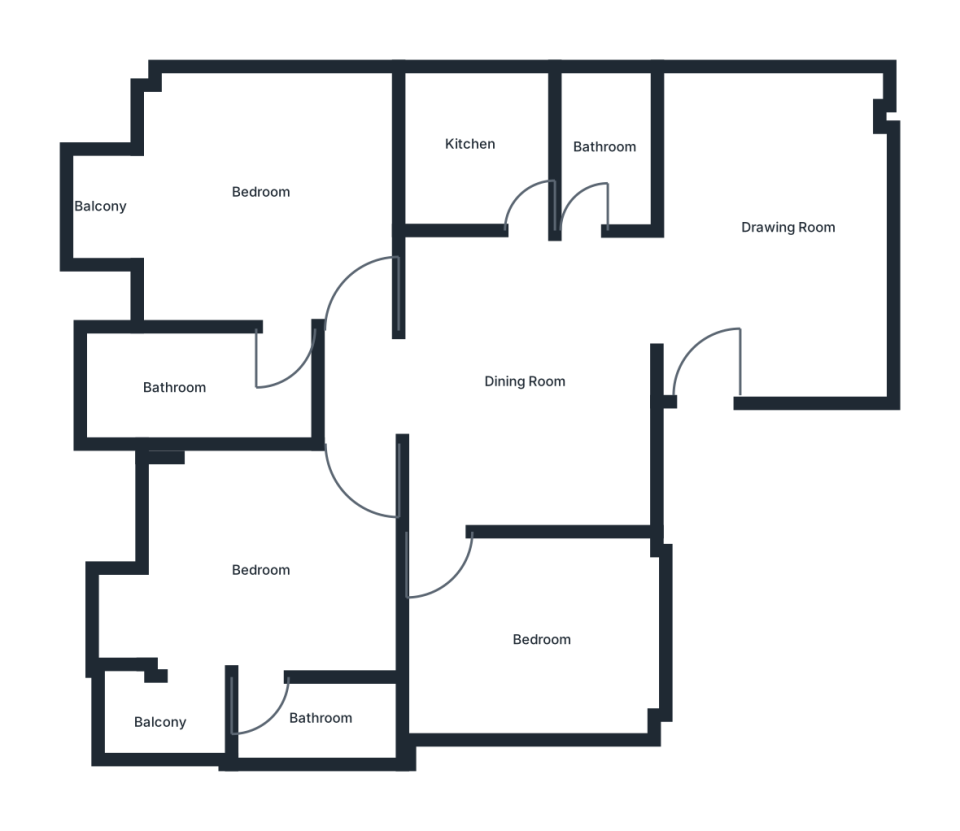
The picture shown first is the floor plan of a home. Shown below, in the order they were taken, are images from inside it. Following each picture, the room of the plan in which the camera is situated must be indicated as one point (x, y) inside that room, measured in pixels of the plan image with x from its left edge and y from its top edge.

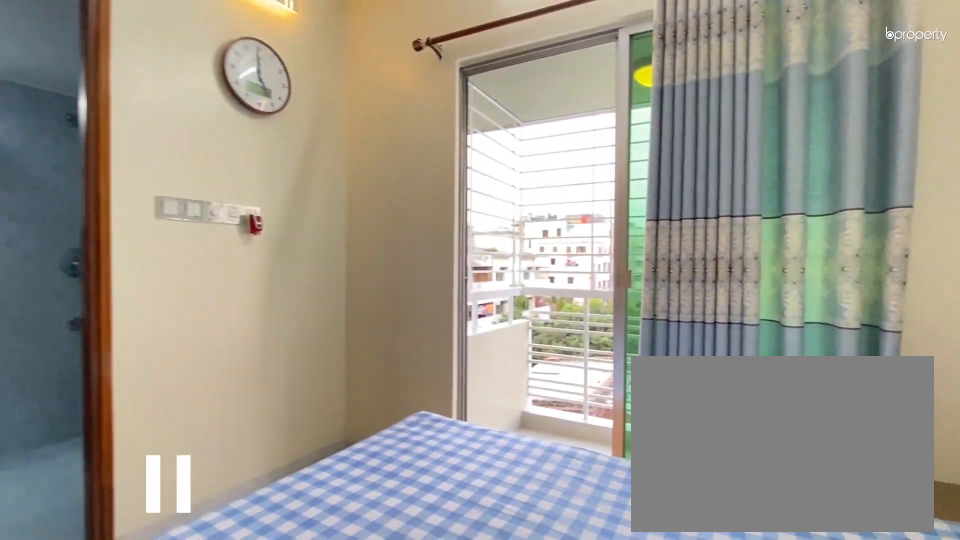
(236, 209)
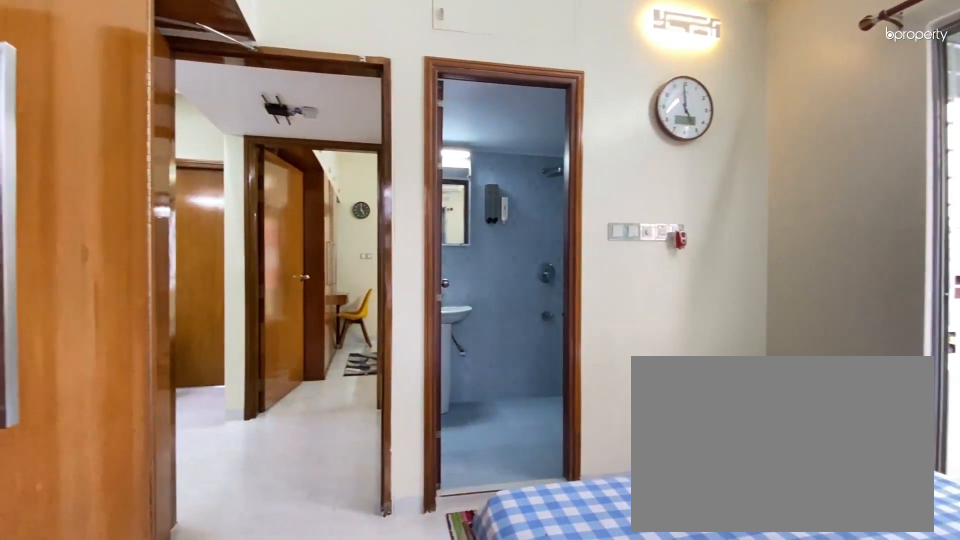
(236, 209)
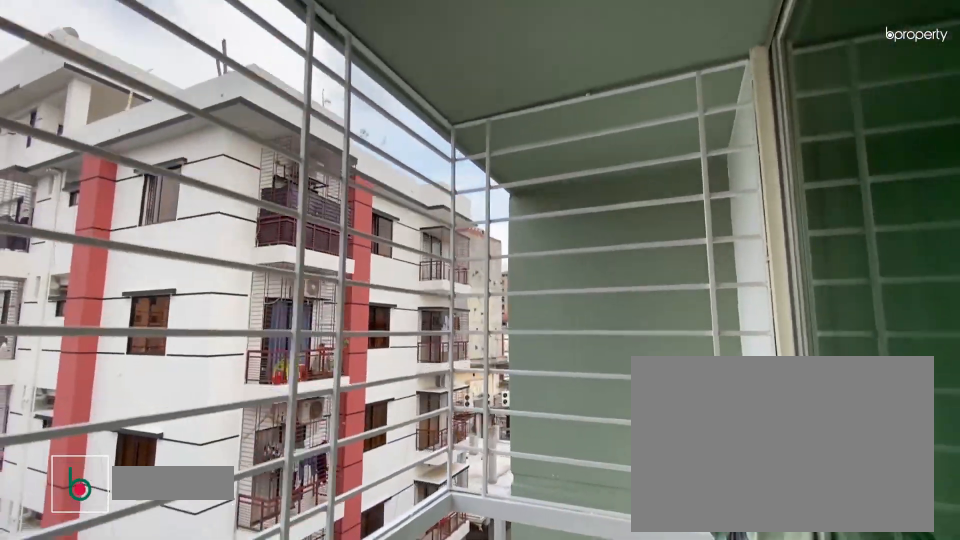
(95, 192)
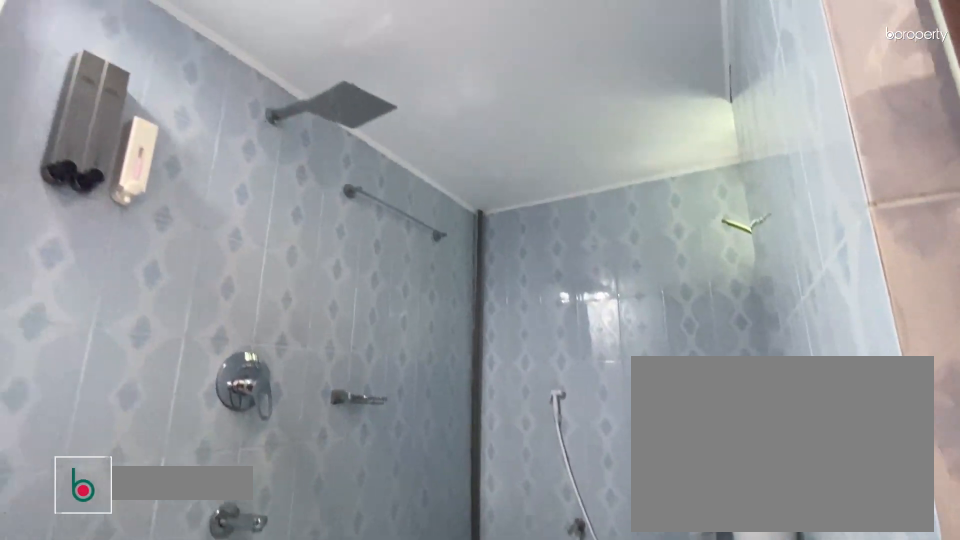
(191, 381)
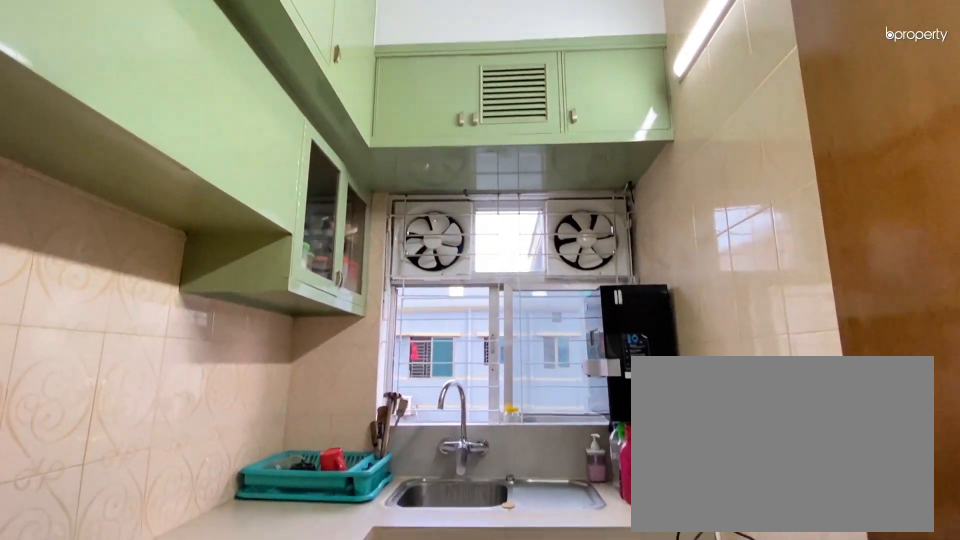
(489, 163)
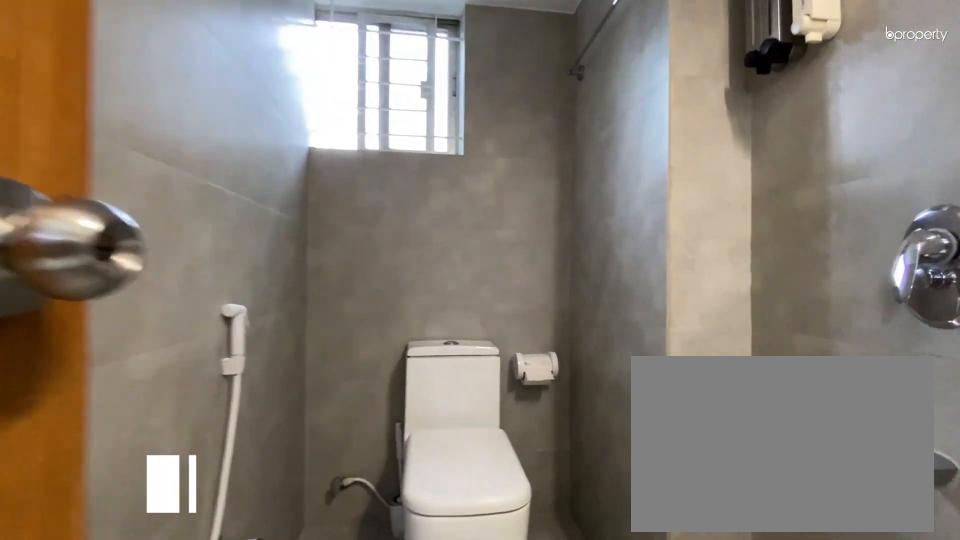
(609, 133)
